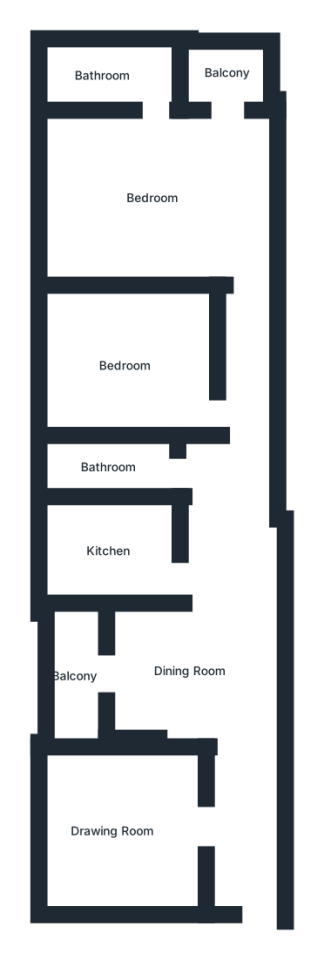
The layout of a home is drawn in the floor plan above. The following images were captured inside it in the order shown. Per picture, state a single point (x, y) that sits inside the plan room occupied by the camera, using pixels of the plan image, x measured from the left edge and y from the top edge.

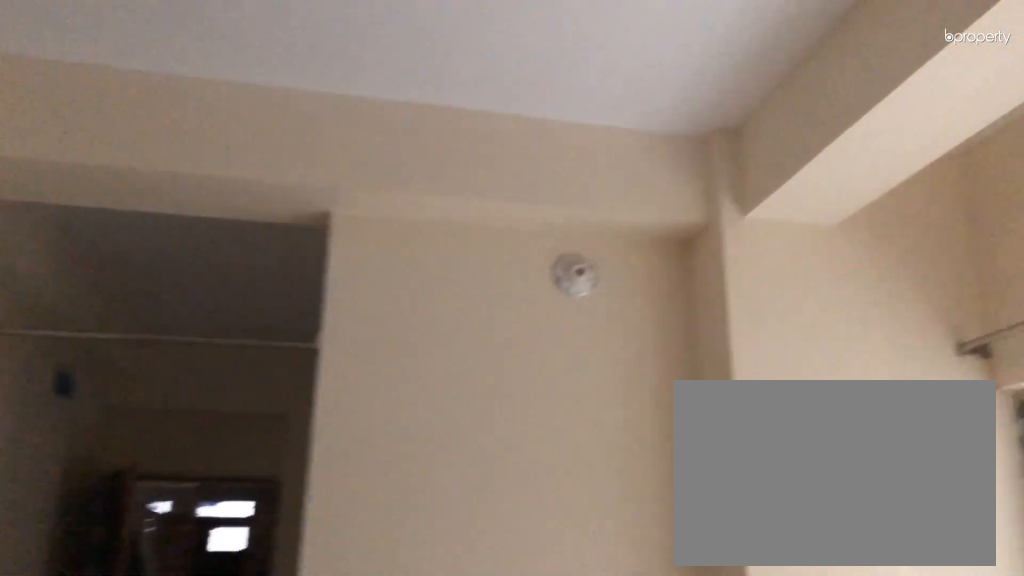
(189, 671)
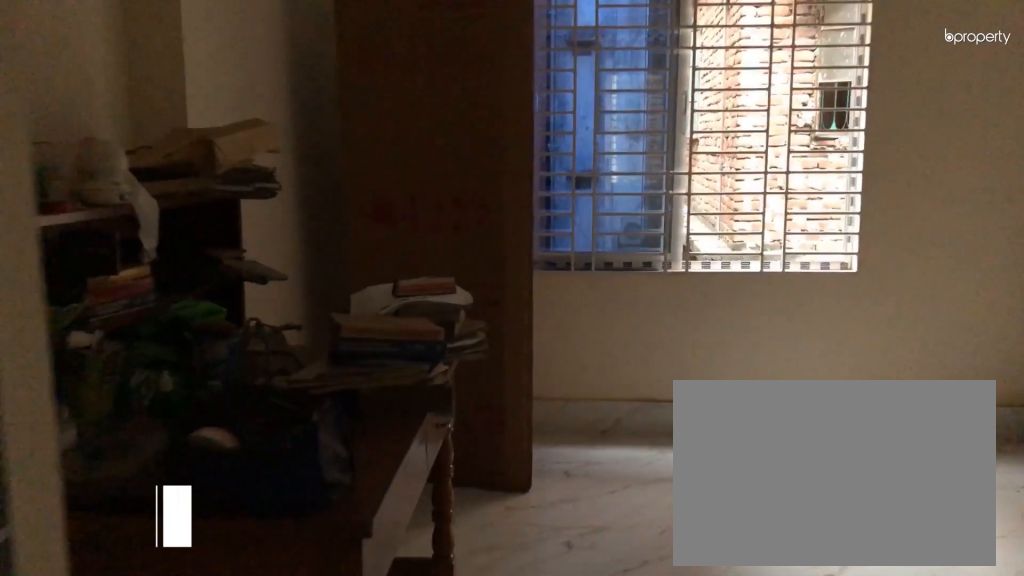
(113, 835)
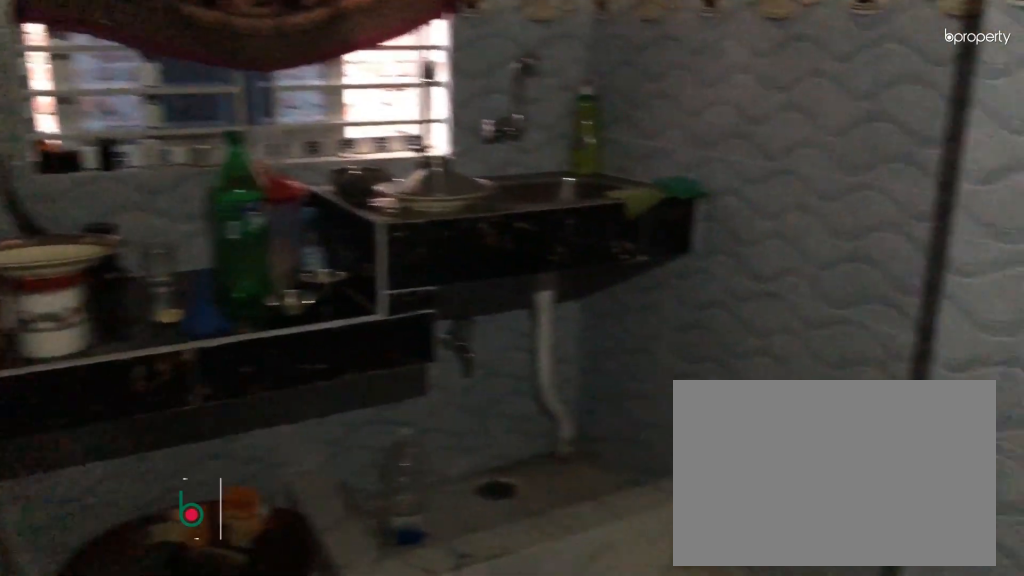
(116, 549)
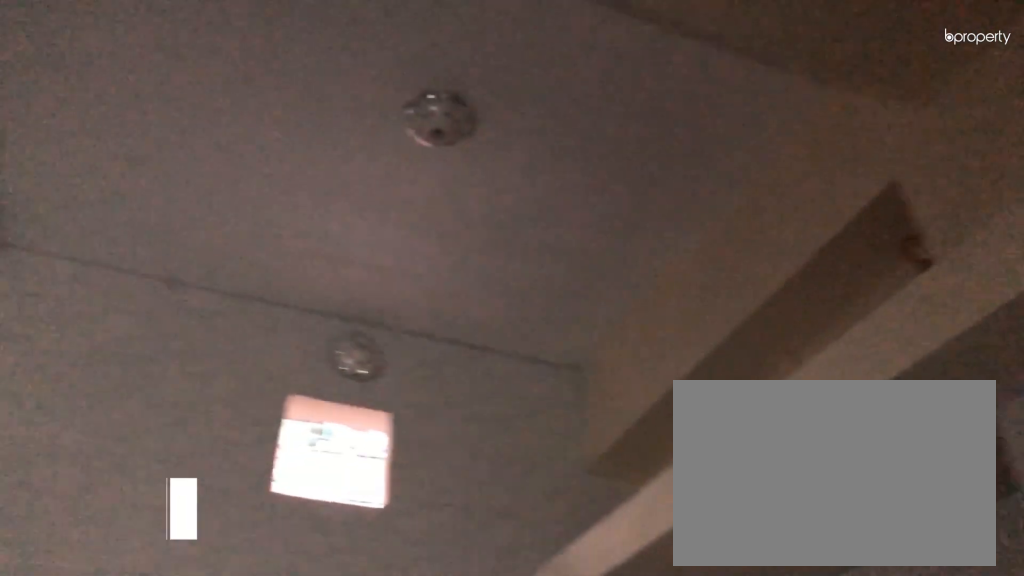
(105, 553)
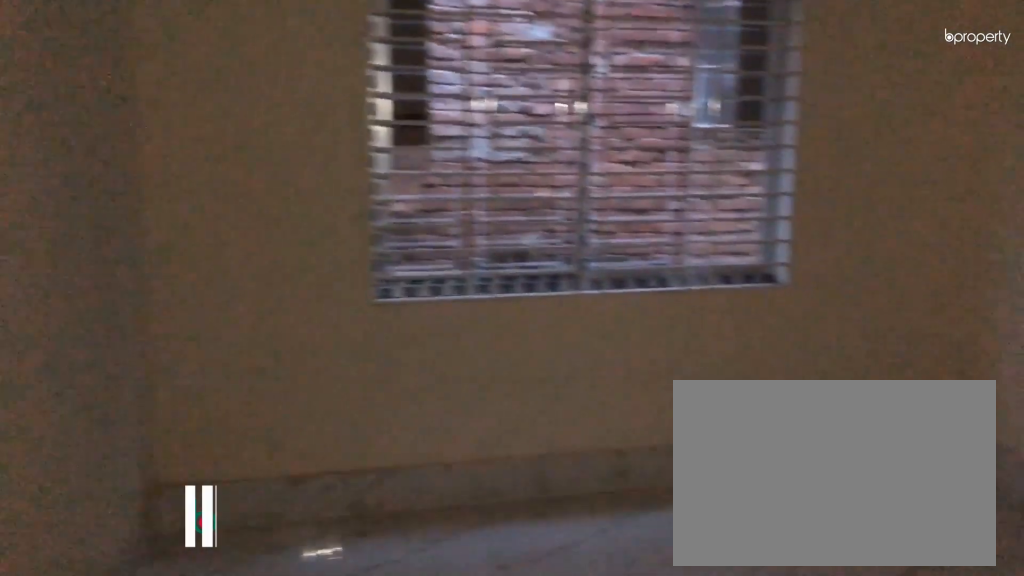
(127, 361)
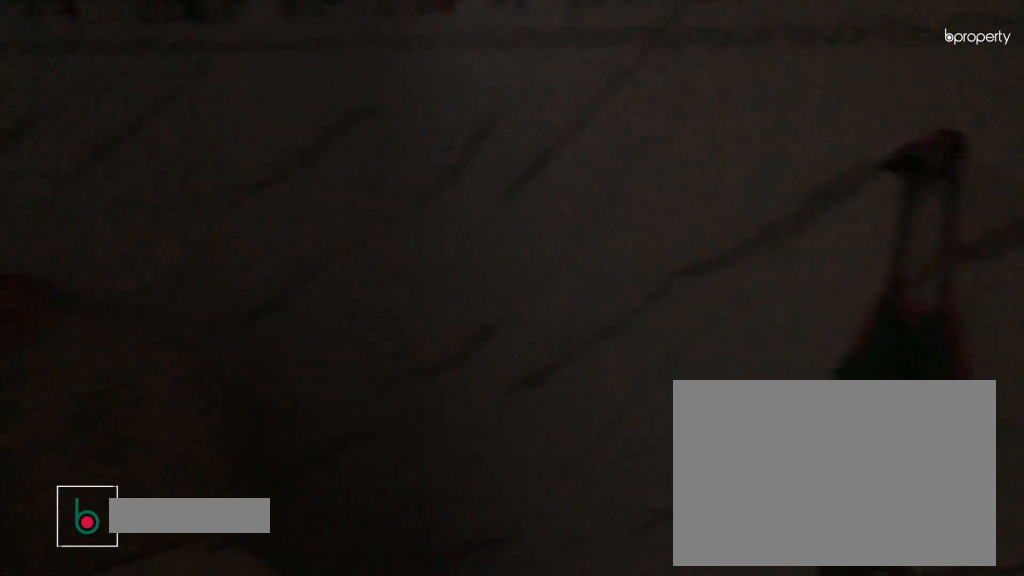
(106, 73)
